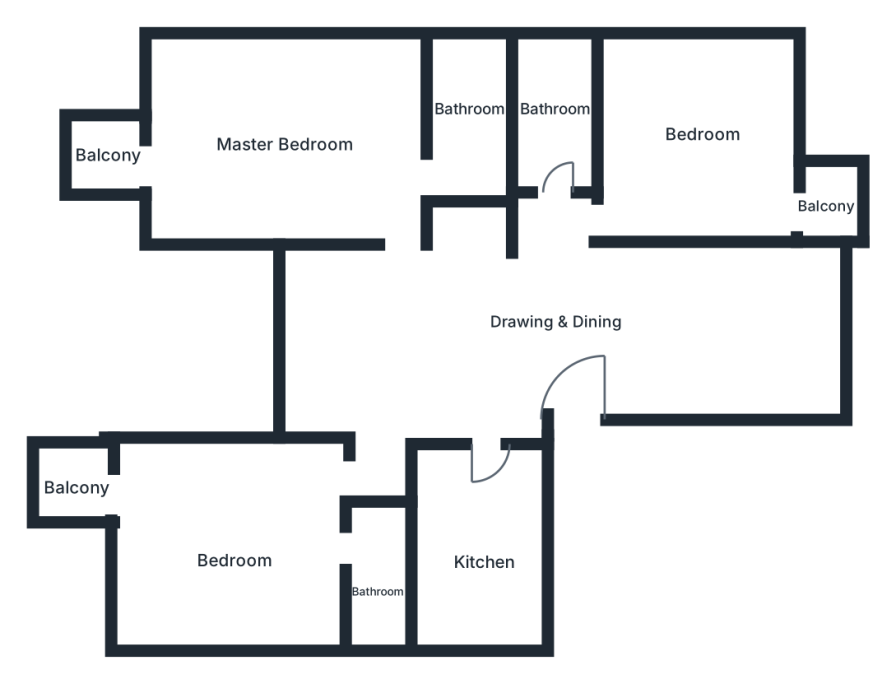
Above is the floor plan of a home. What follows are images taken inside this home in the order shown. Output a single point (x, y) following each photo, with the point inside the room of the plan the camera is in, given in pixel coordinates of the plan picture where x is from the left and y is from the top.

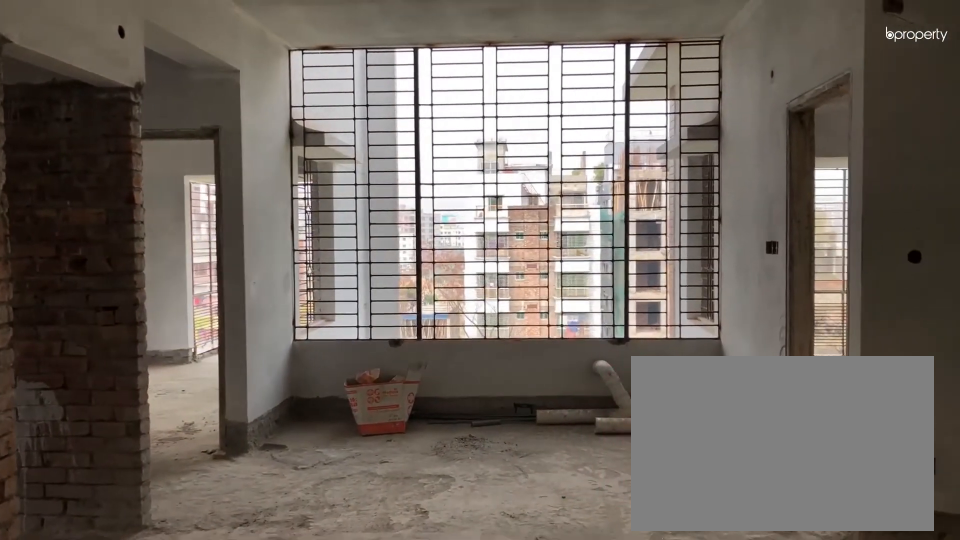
(406, 339)
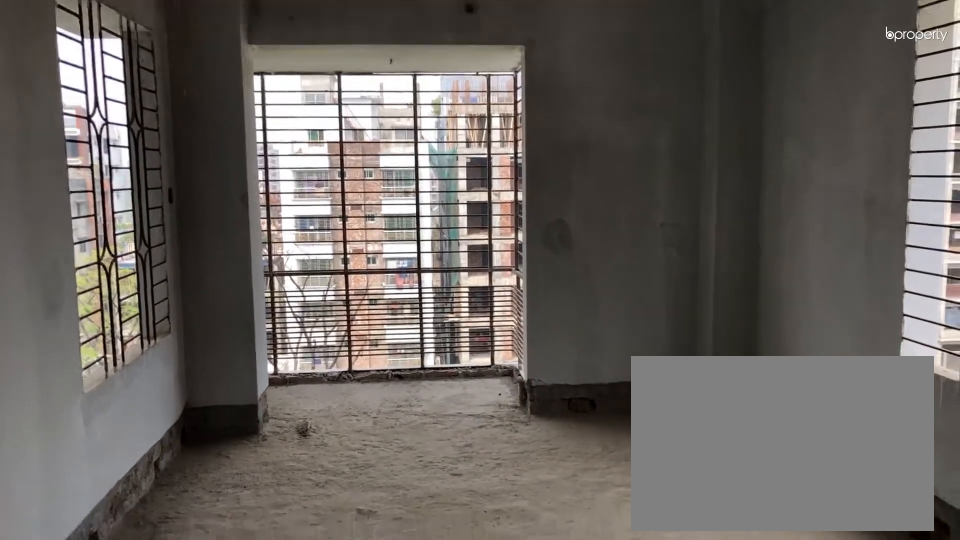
(300, 134)
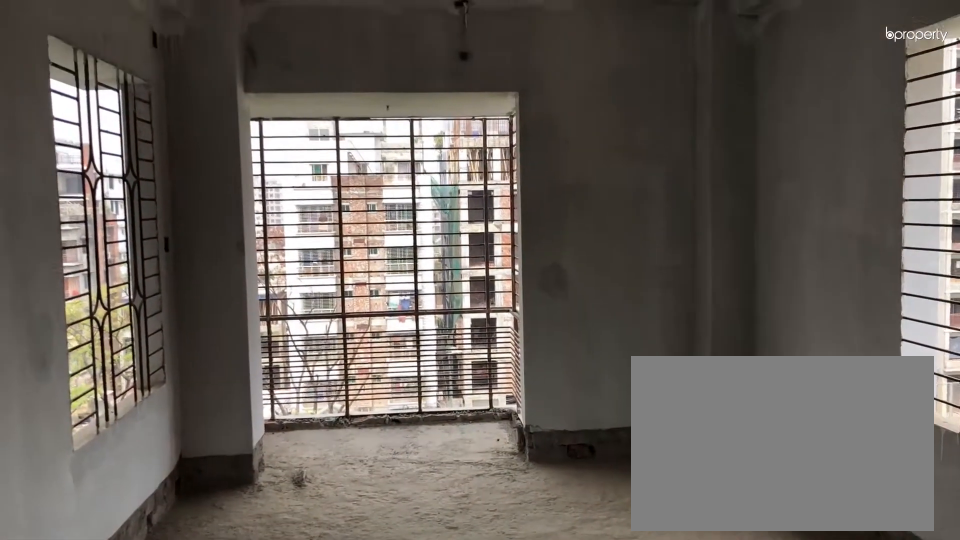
(300, 134)
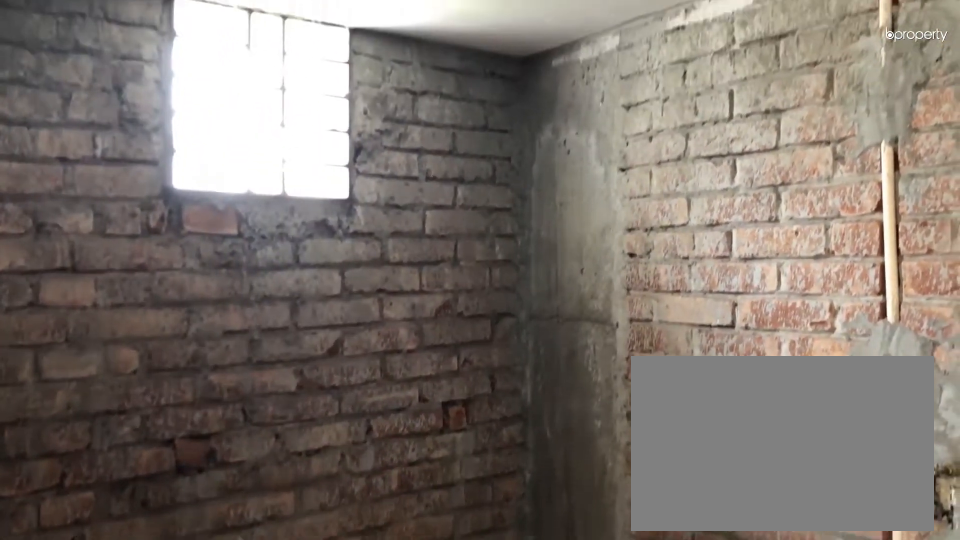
(470, 95)
